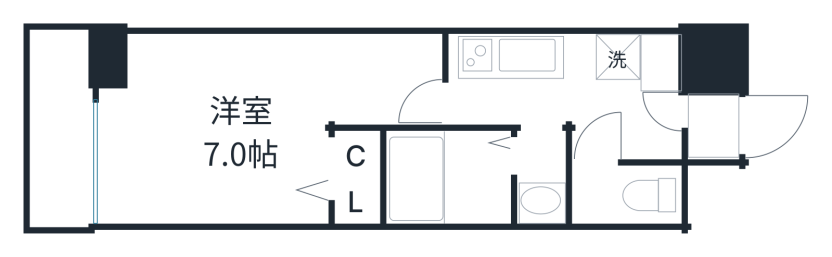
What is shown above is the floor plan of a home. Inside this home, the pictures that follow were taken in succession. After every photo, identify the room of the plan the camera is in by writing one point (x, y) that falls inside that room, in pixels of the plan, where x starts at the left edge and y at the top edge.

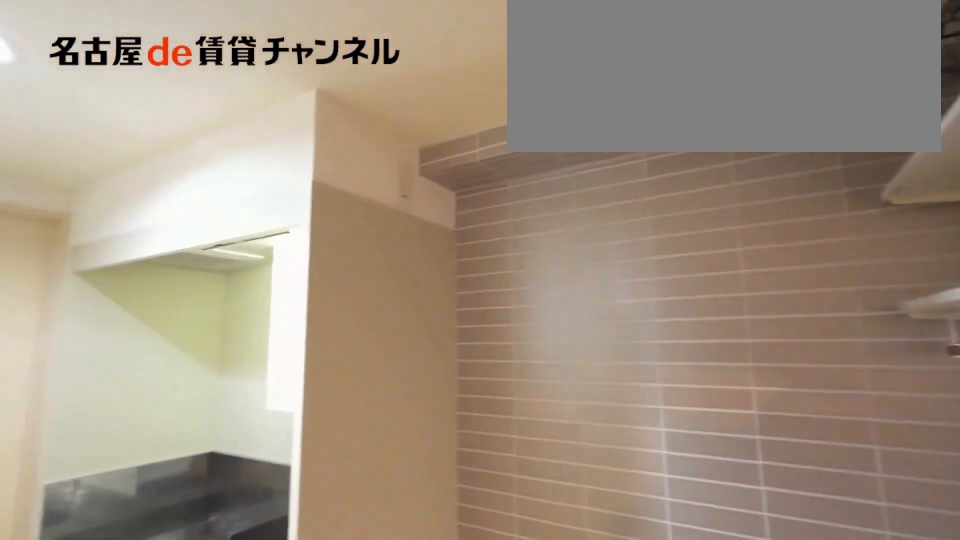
(610, 60)
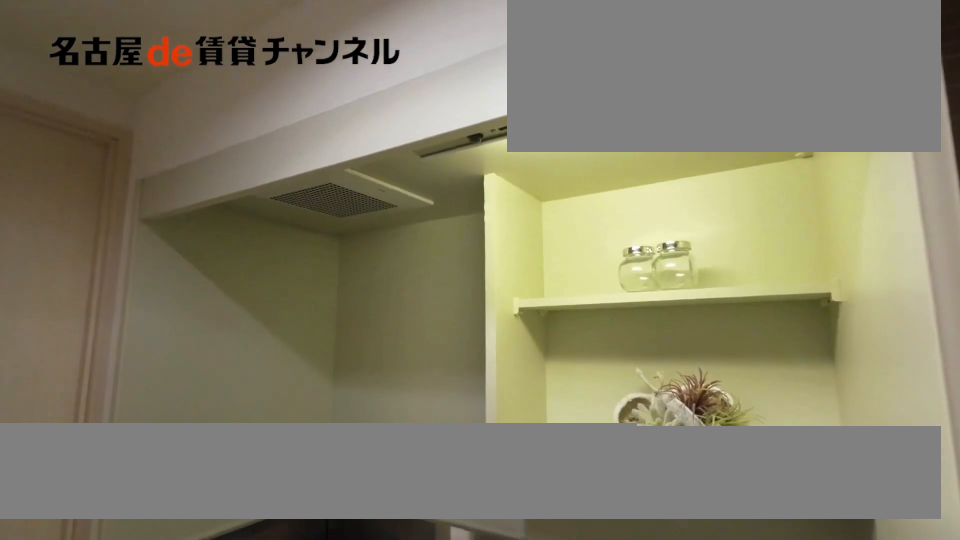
(521, 56)
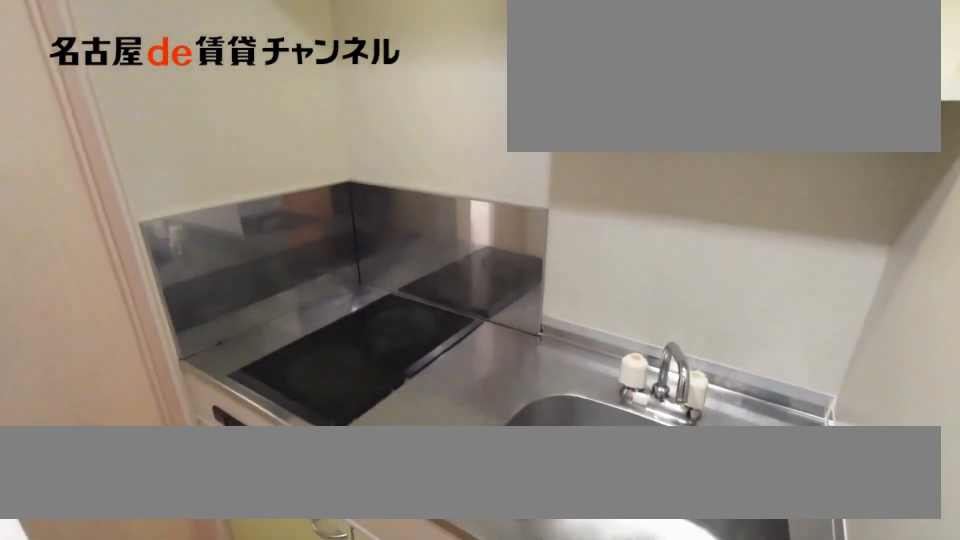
(521, 56)
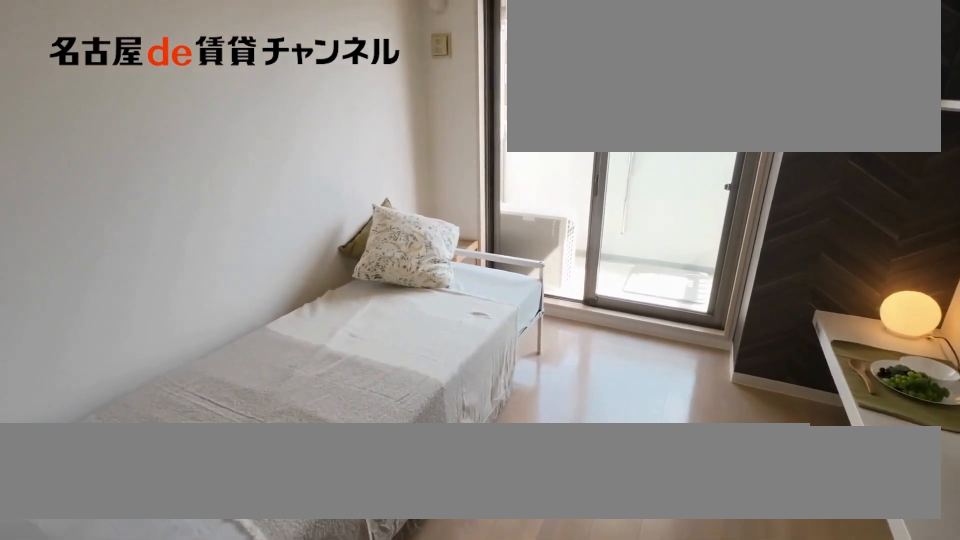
(246, 119)
